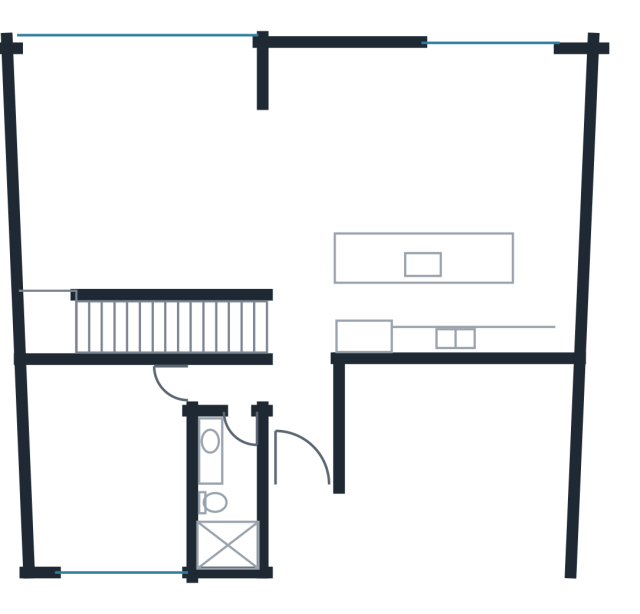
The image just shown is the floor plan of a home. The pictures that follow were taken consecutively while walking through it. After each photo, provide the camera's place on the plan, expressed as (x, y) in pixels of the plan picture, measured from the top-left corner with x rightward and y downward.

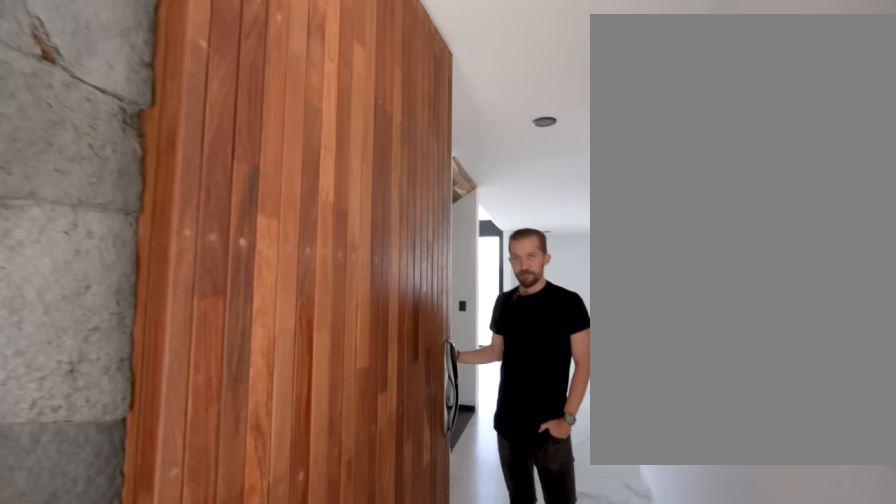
(298, 514)
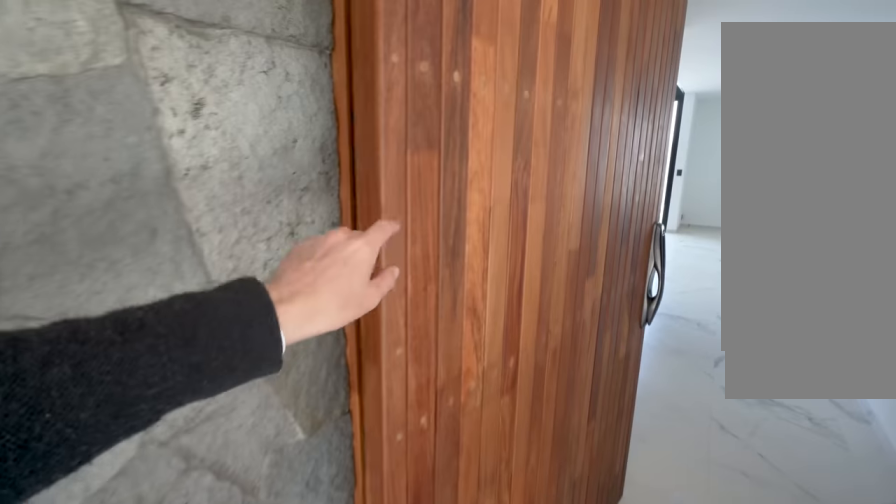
(297, 508)
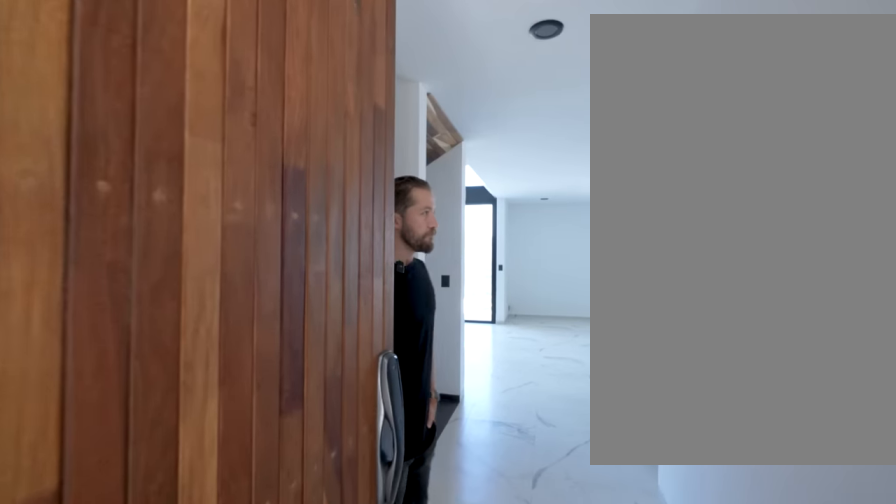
(291, 506)
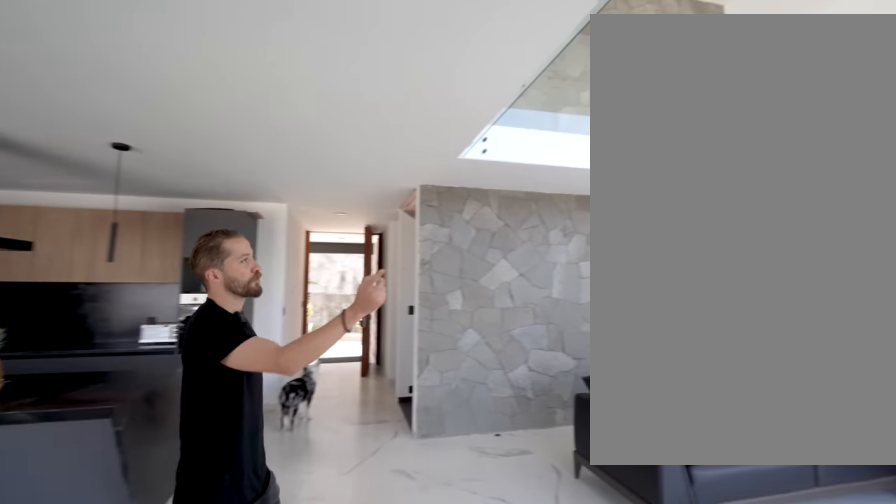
(316, 123)
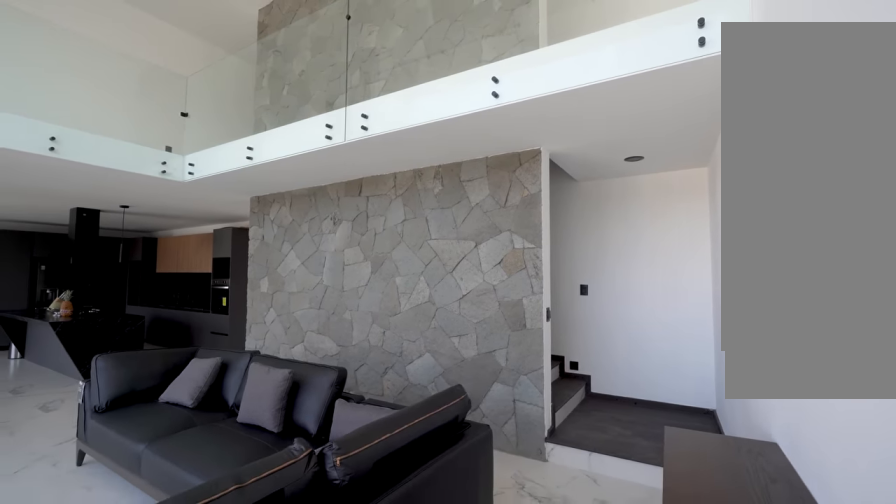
(62, 115)
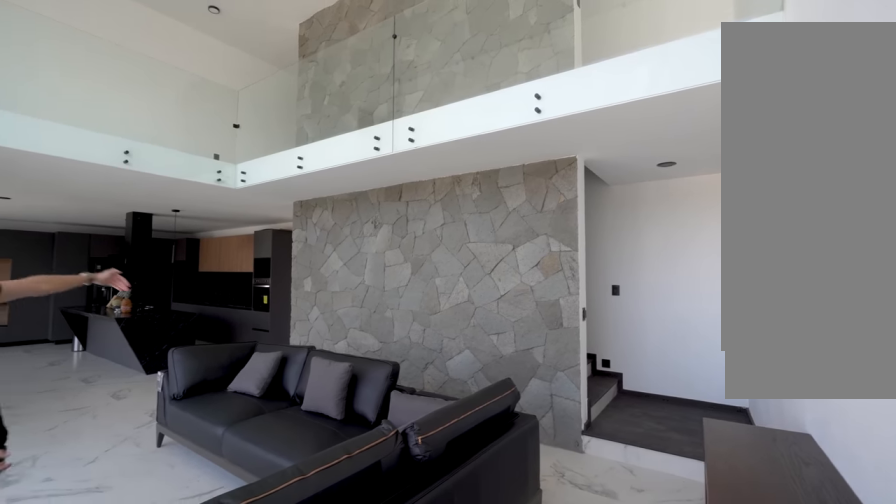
(62, 116)
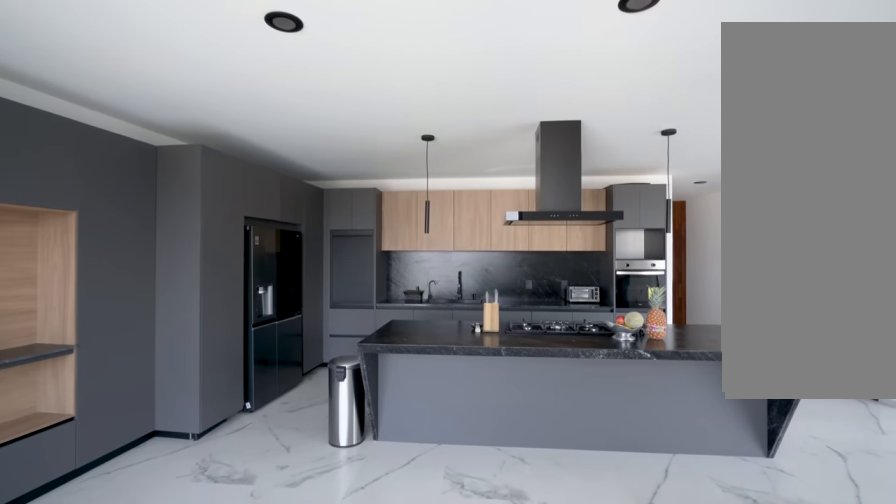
(448, 162)
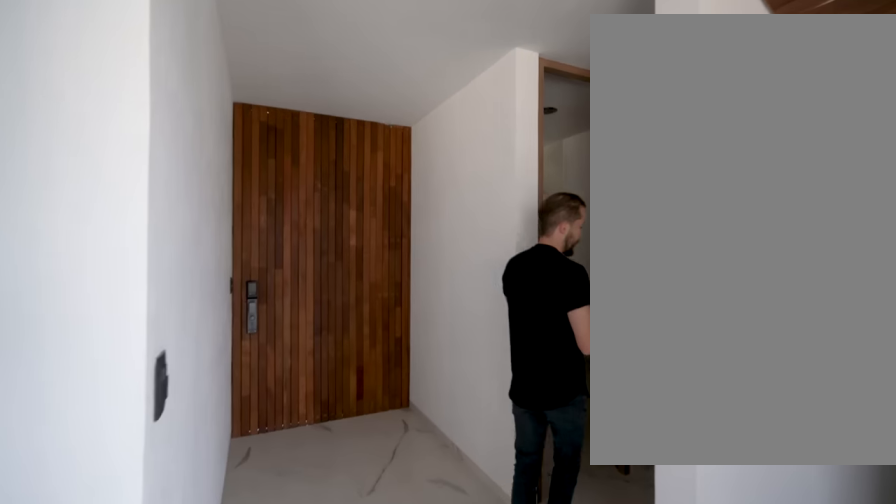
(291, 234)
